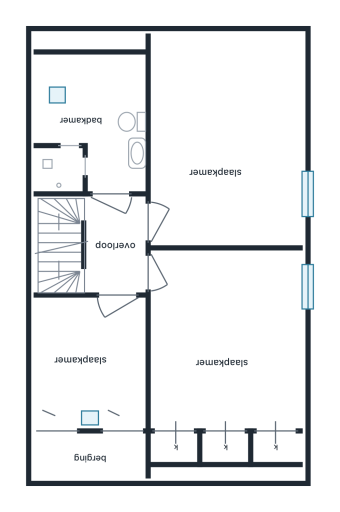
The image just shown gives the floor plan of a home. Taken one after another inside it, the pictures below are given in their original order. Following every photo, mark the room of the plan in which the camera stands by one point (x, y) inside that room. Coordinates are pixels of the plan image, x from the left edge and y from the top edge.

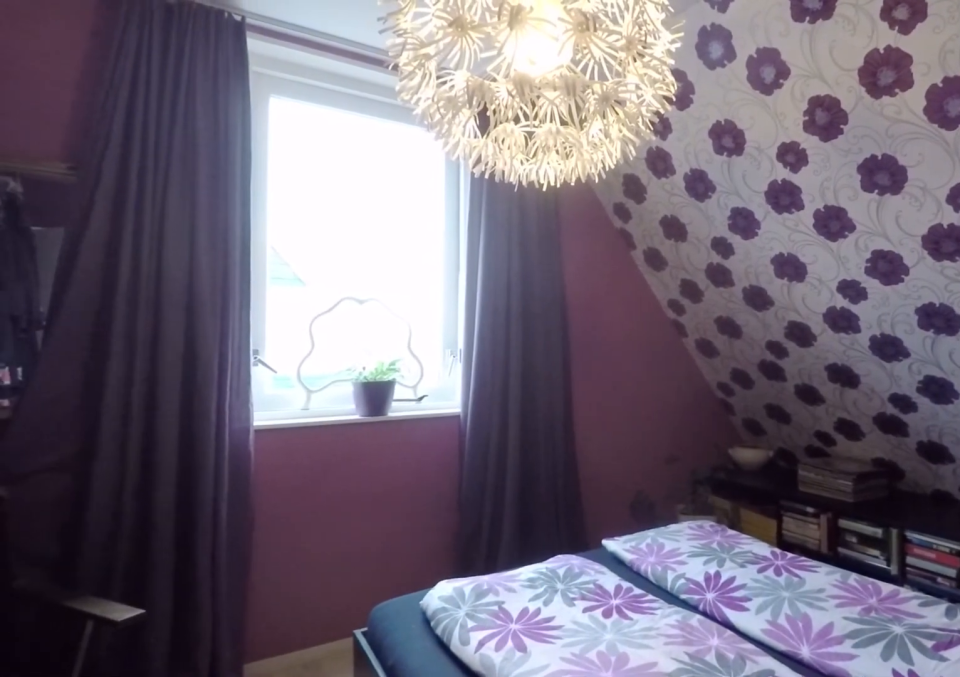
(225, 333)
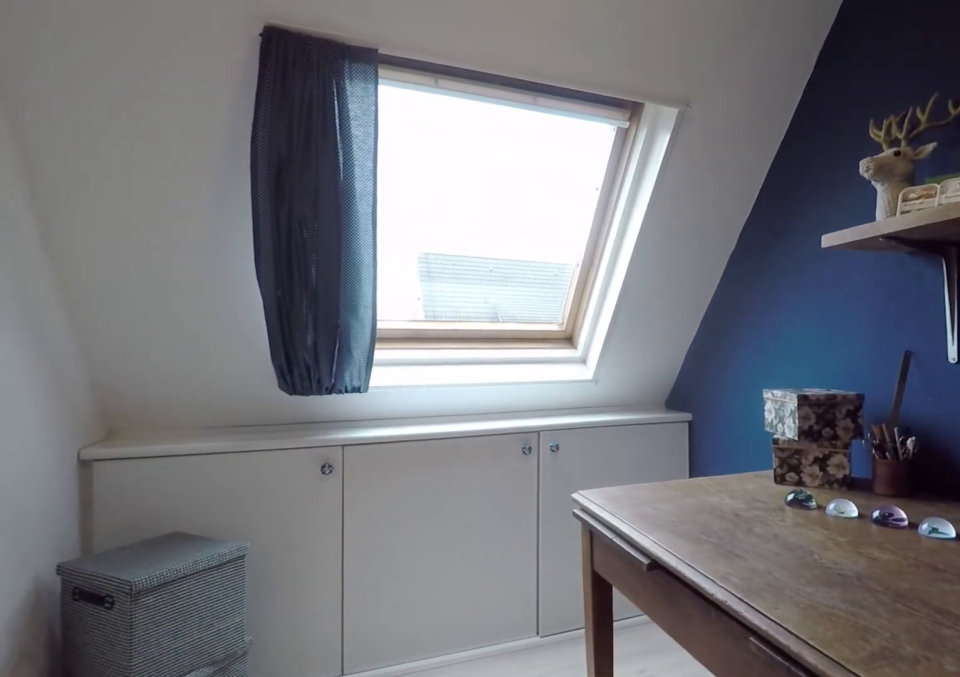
(90, 357)
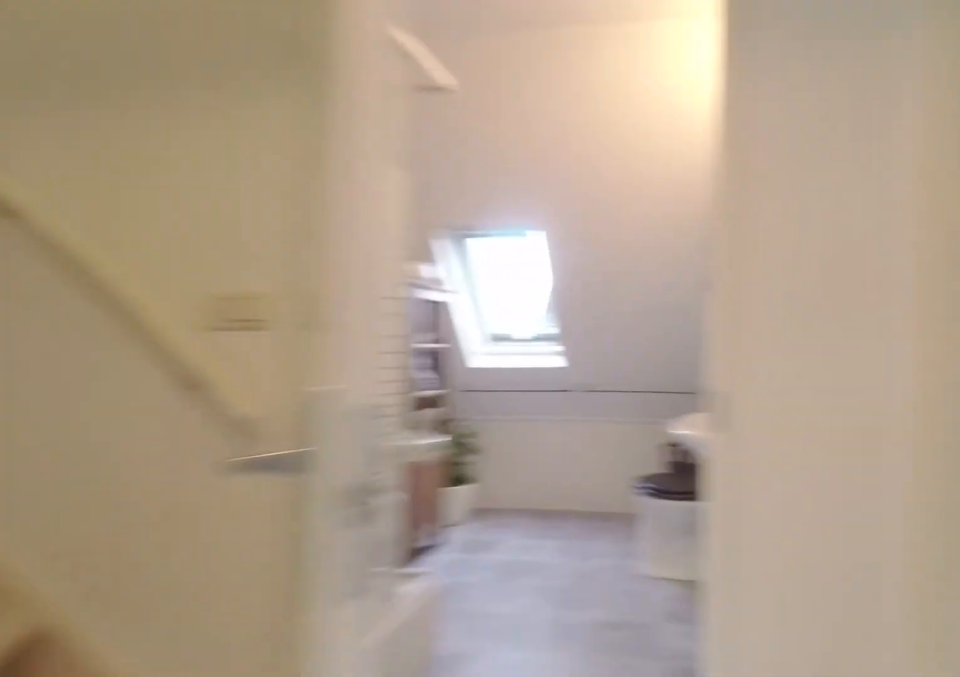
(115, 244)
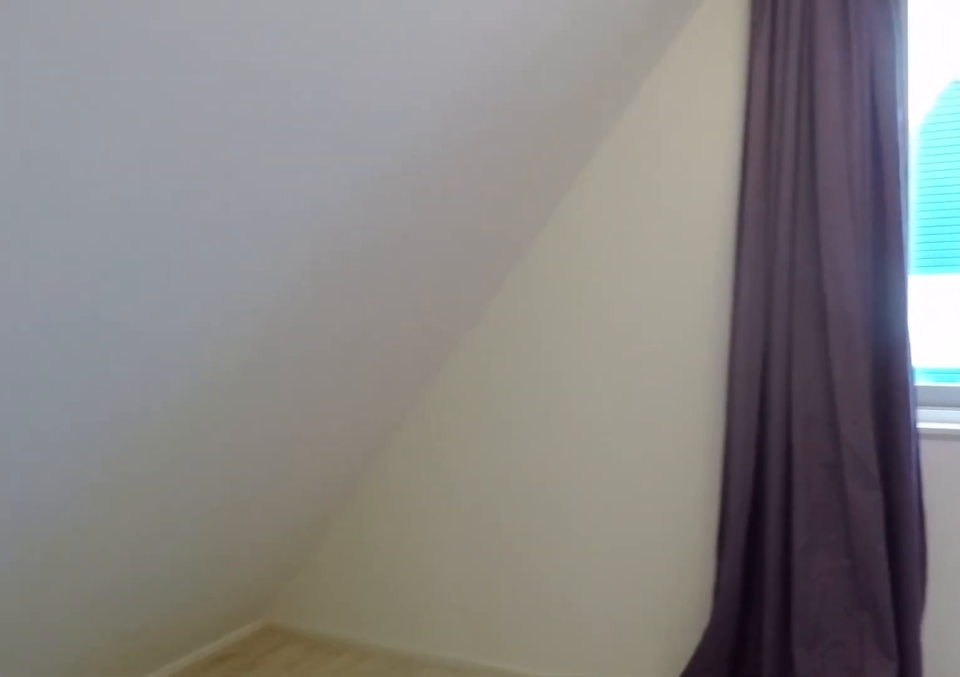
(225, 169)
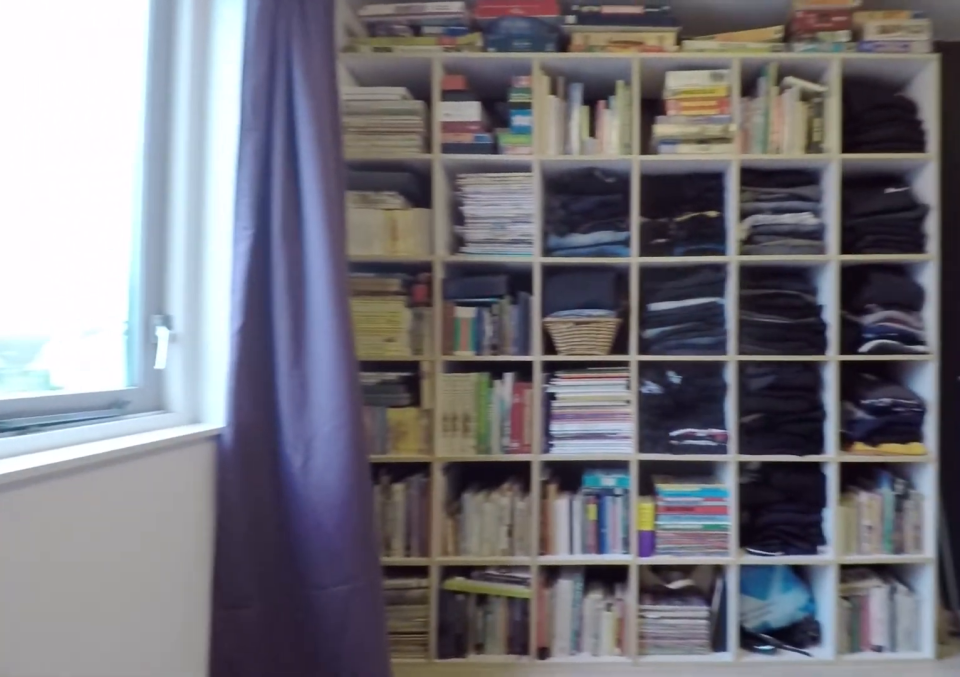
(225, 169)
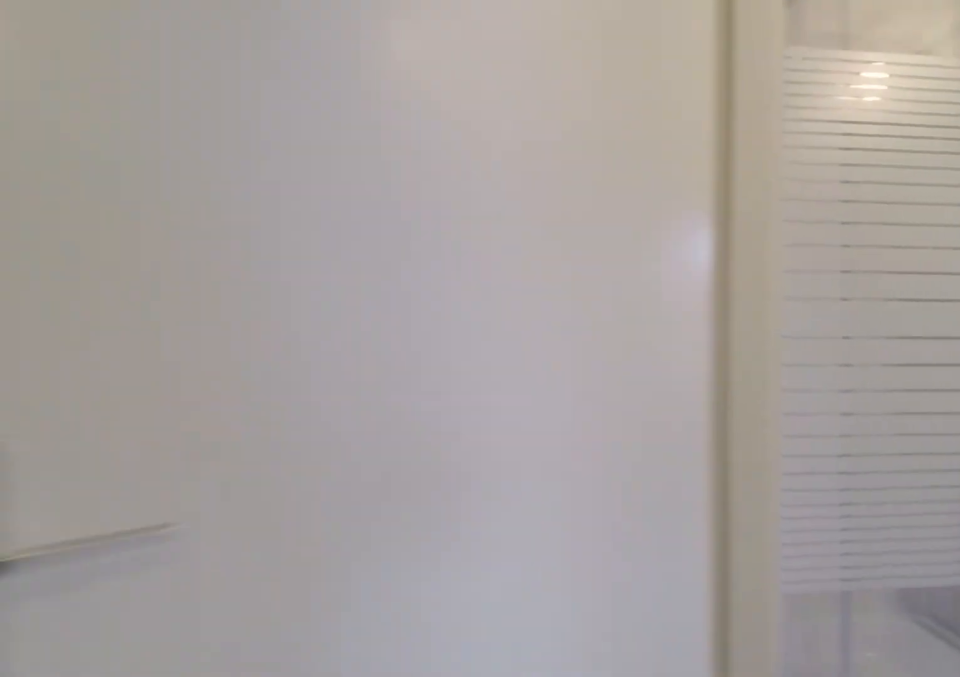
(115, 244)
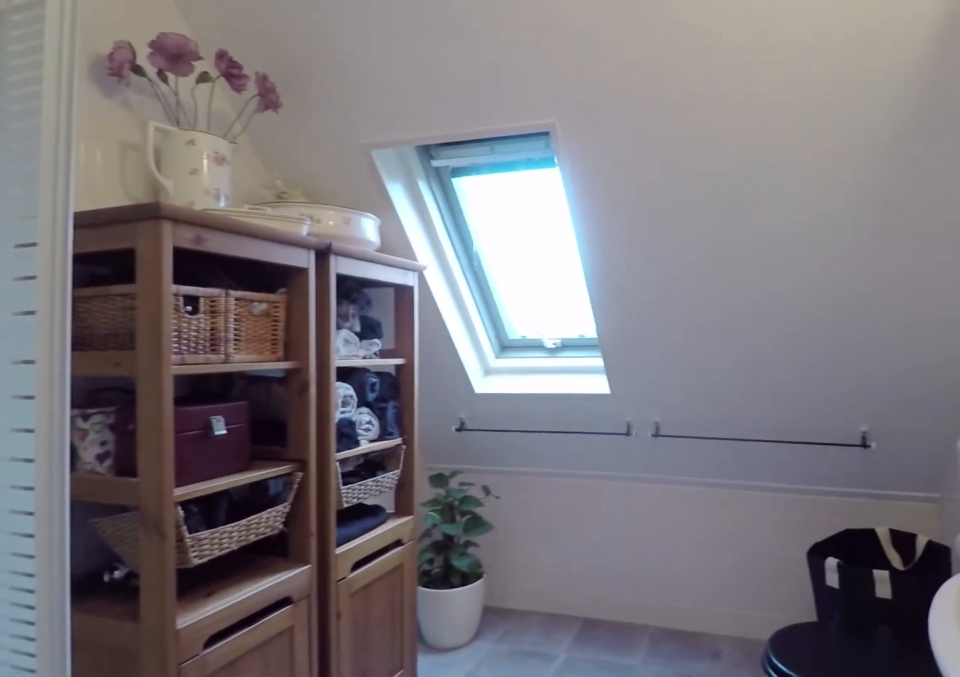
(91, 143)
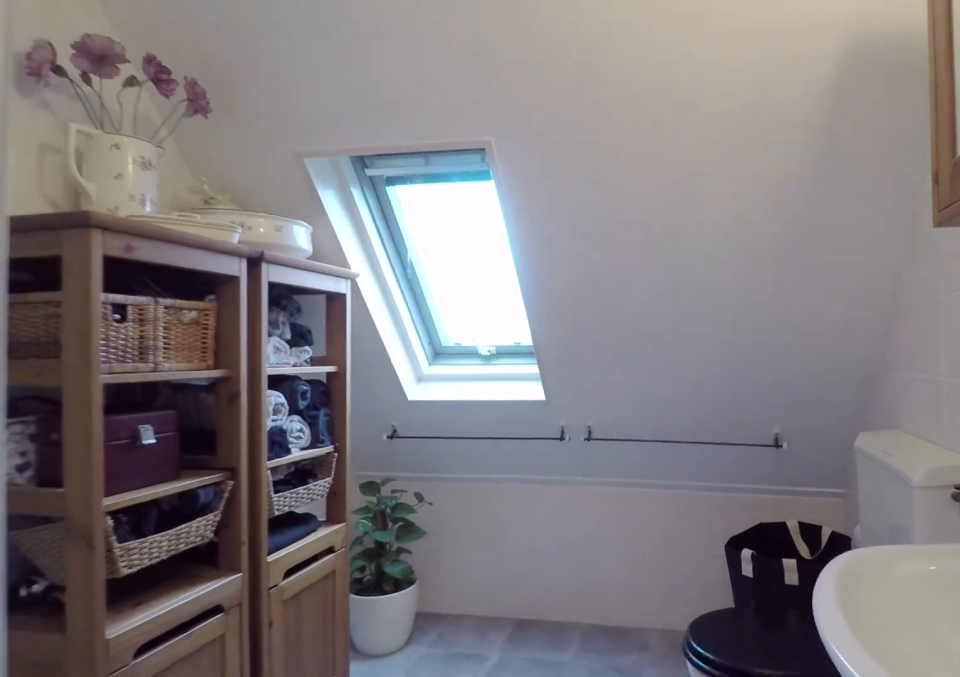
(91, 143)
